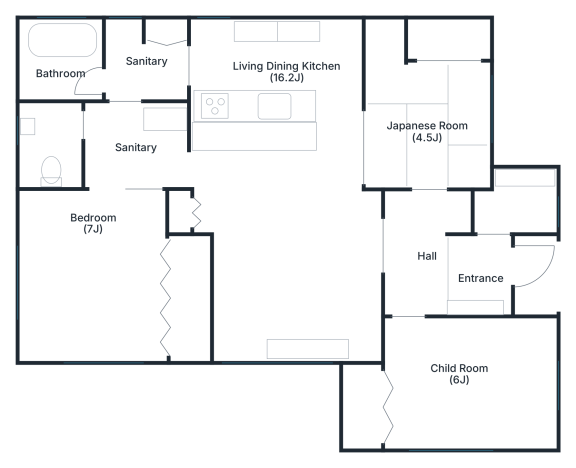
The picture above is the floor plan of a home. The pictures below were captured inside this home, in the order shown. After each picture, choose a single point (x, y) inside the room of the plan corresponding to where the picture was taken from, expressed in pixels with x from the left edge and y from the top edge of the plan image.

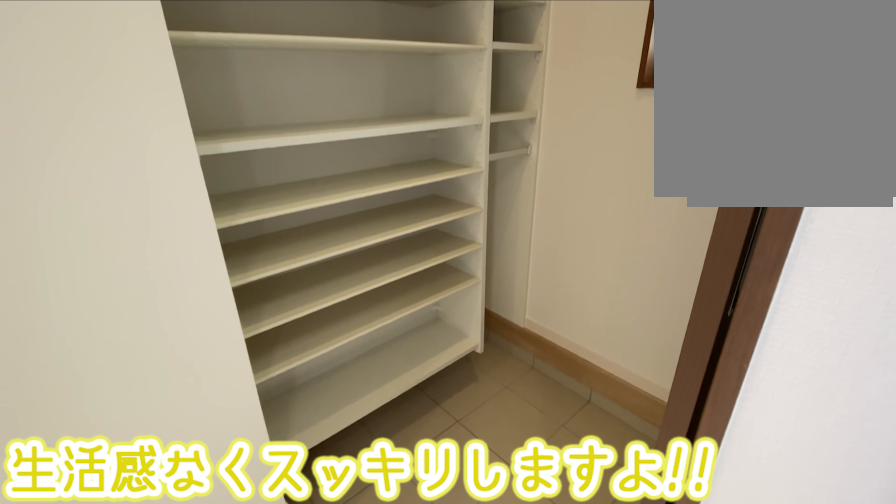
(517, 205)
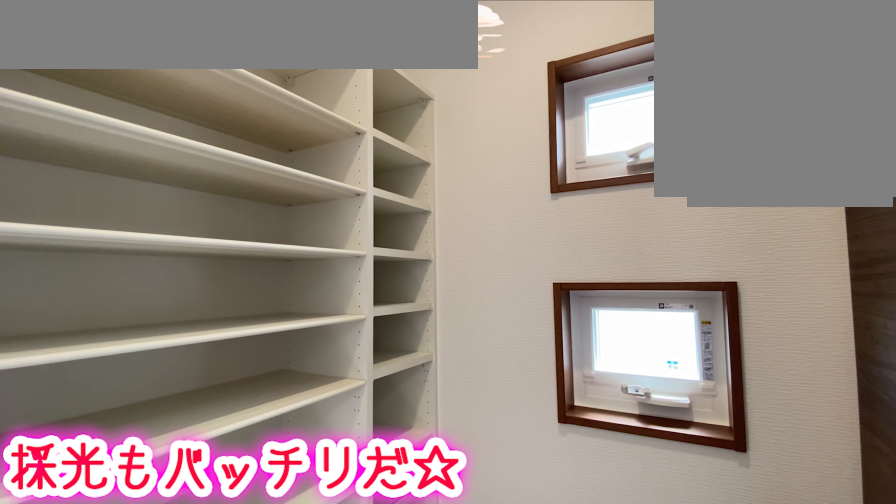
(517, 205)
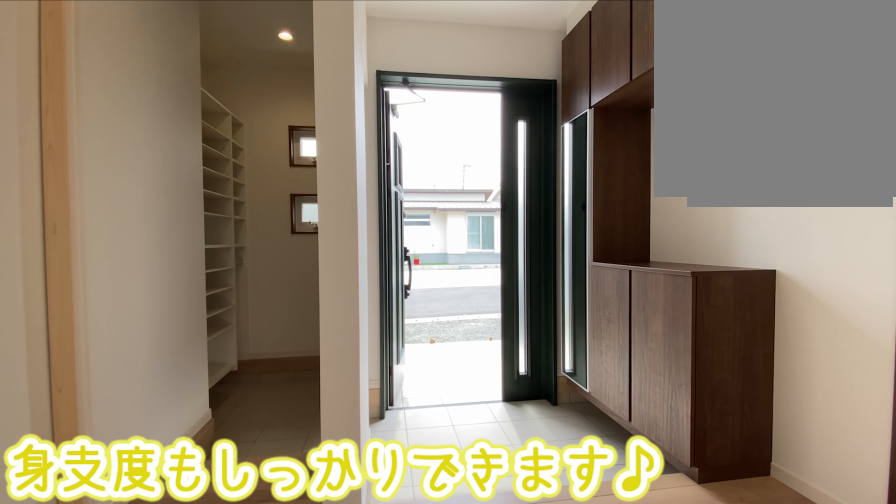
(478, 271)
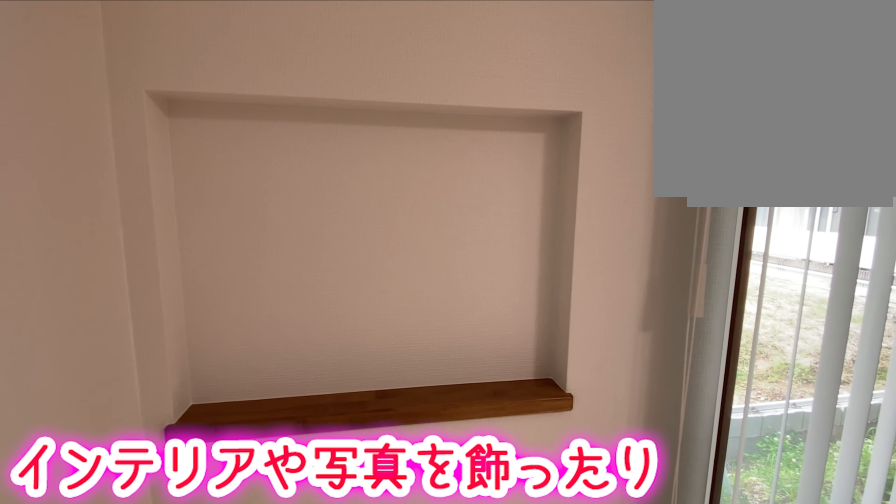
(289, 243)
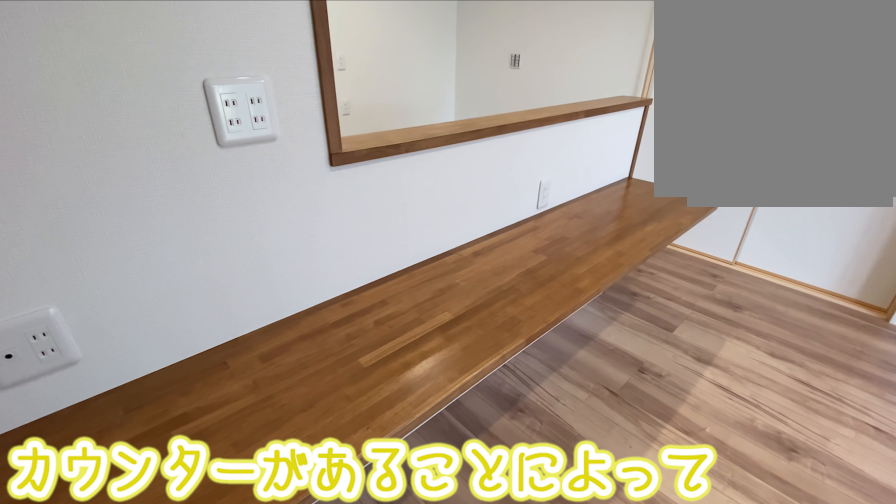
(290, 243)
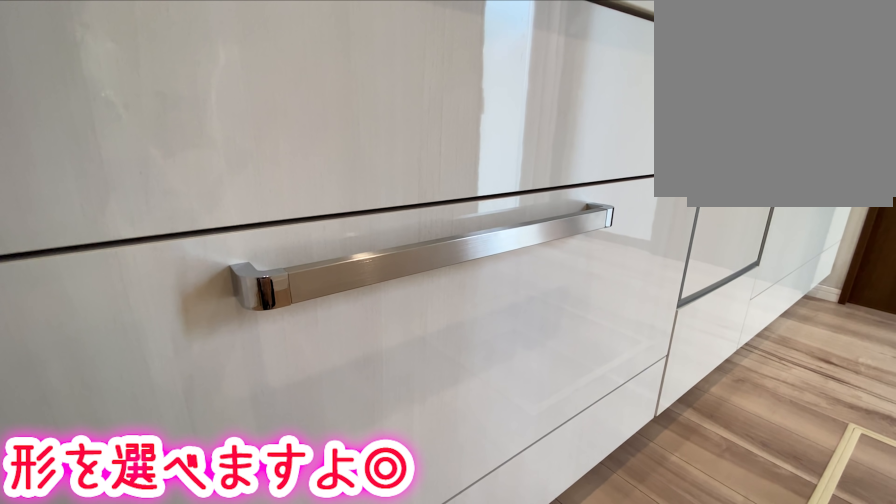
(257, 69)
